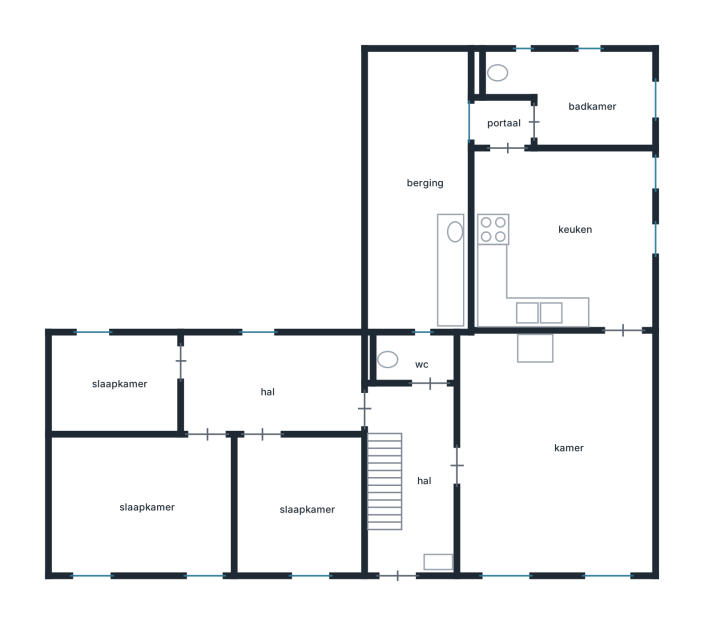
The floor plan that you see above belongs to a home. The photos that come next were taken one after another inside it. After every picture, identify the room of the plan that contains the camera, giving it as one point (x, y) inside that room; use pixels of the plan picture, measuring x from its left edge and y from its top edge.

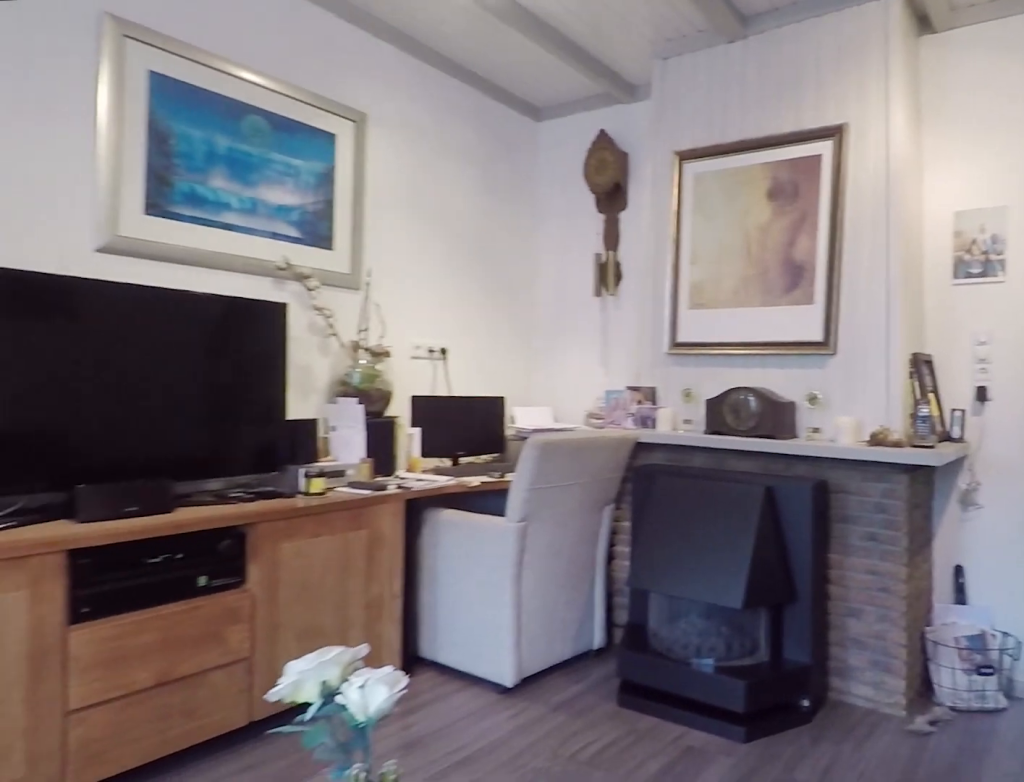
(554, 456)
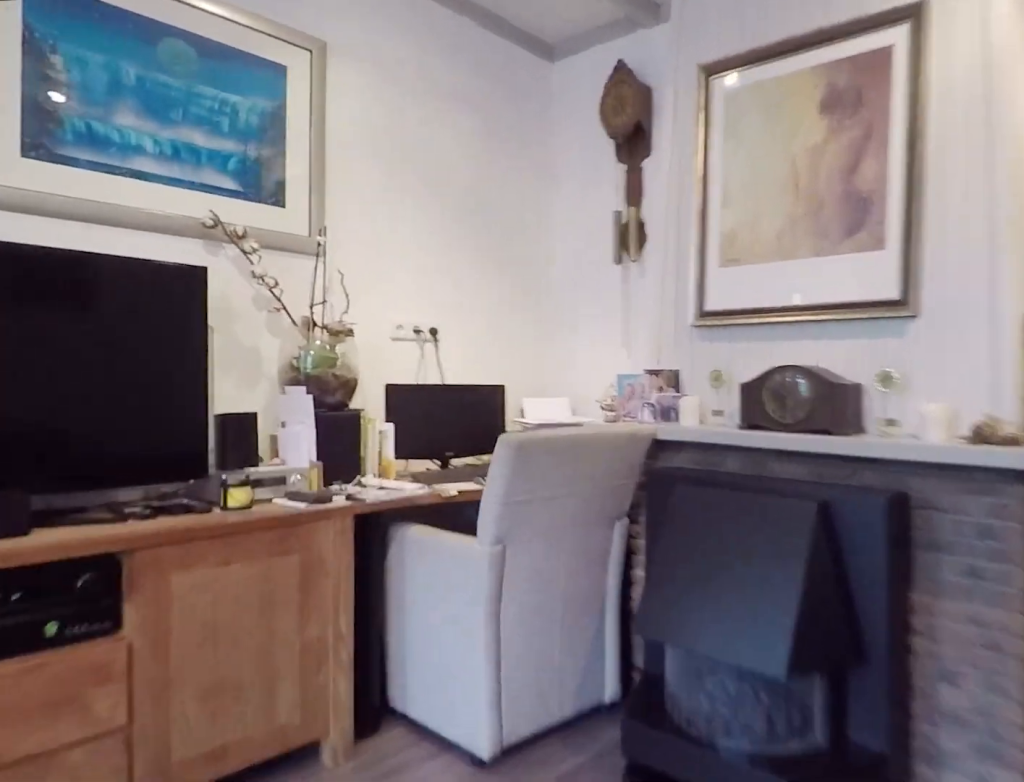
(554, 456)
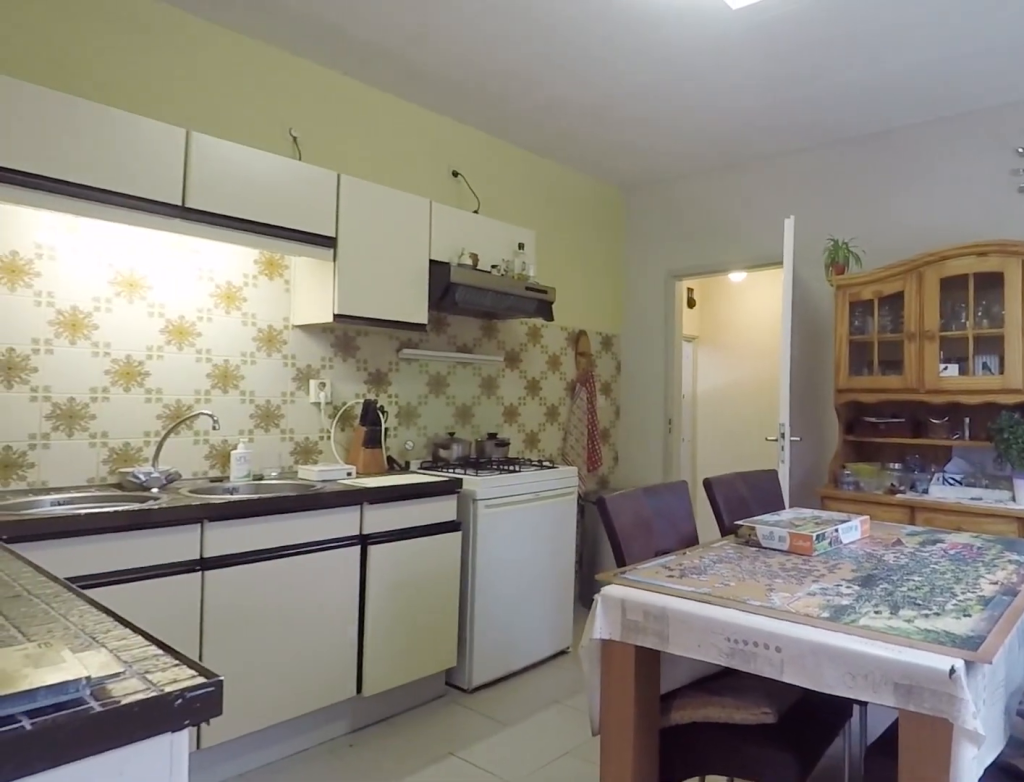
(562, 241)
